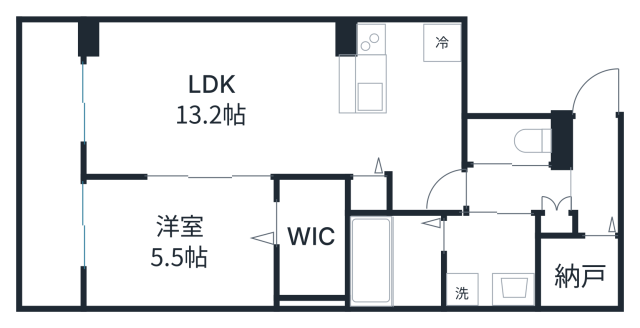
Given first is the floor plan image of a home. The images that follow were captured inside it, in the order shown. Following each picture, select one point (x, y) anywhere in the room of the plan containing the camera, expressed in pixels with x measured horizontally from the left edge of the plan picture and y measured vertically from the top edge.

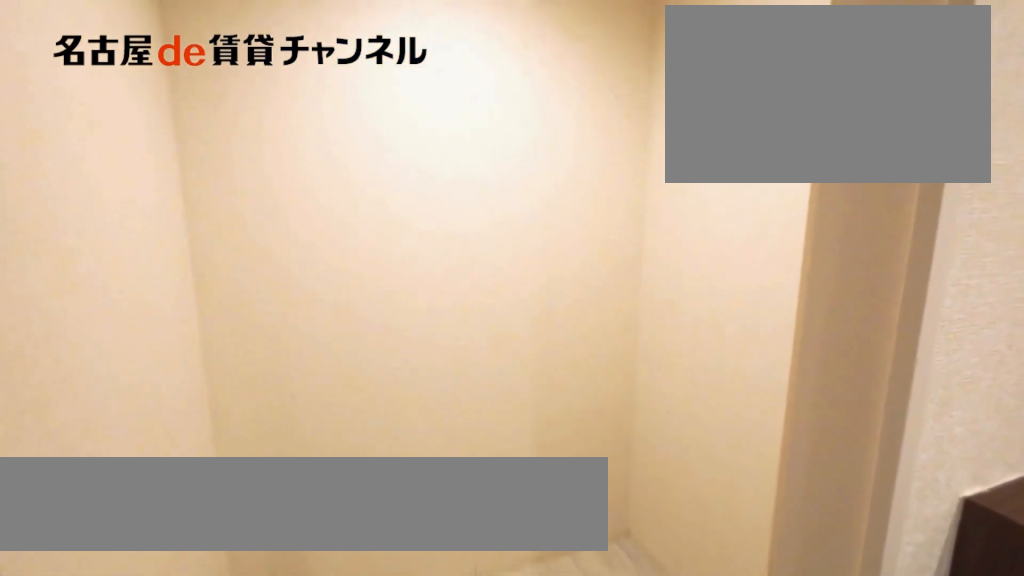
(577, 270)
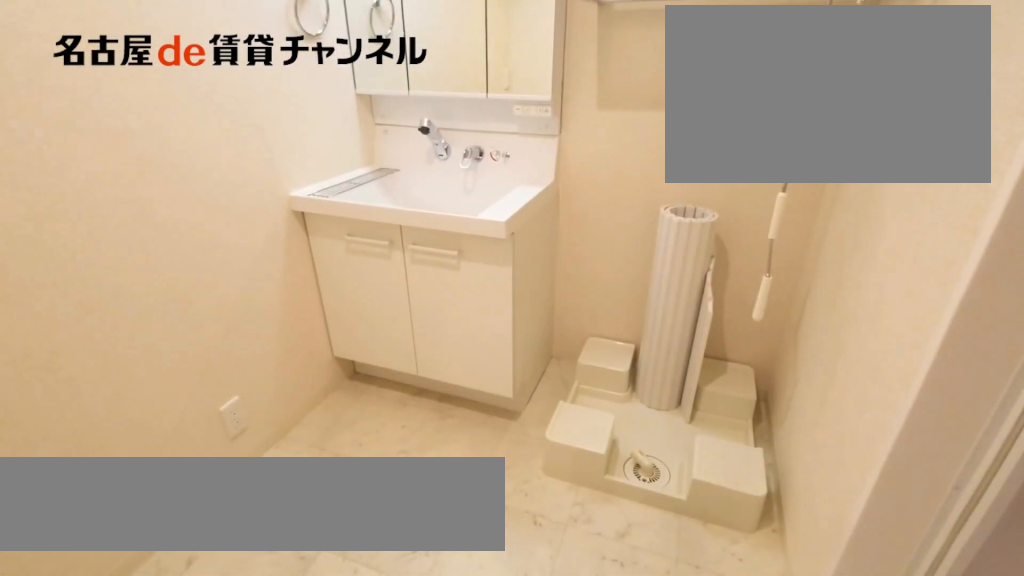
(489, 259)
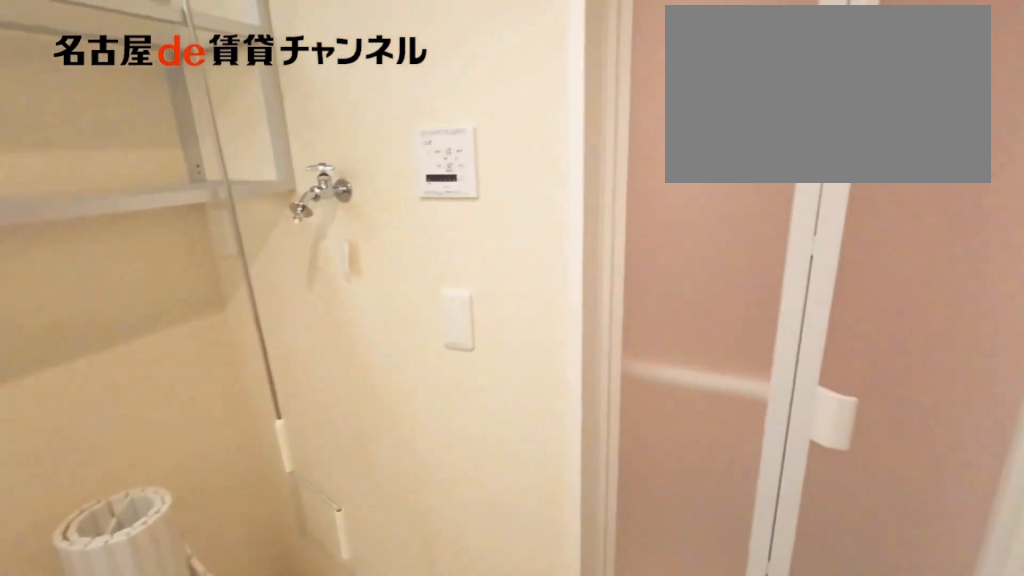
(489, 259)
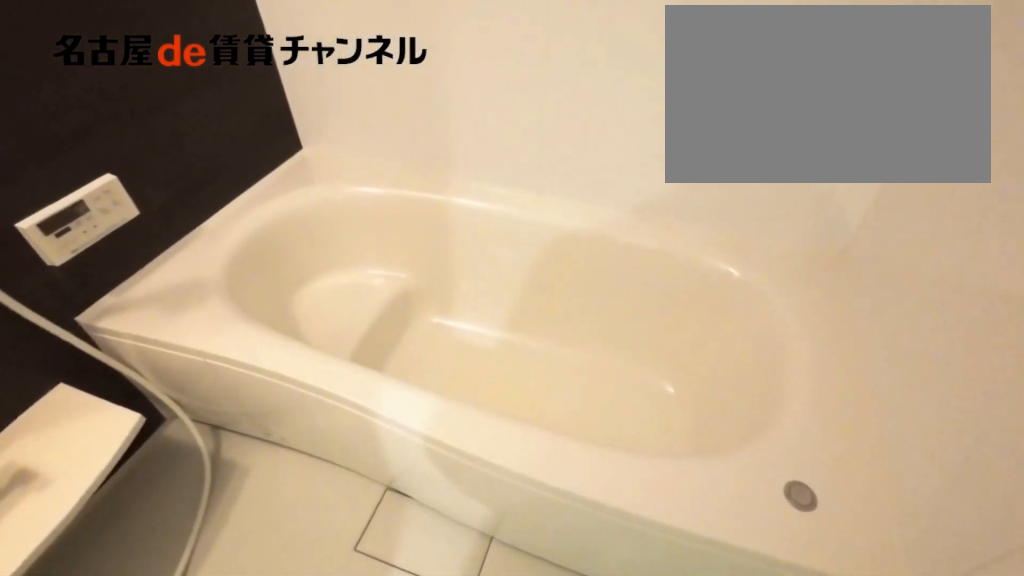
(394, 260)
